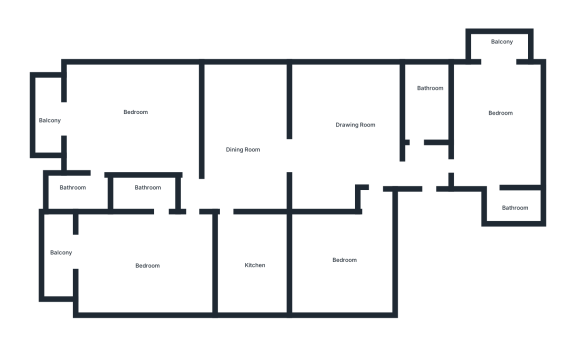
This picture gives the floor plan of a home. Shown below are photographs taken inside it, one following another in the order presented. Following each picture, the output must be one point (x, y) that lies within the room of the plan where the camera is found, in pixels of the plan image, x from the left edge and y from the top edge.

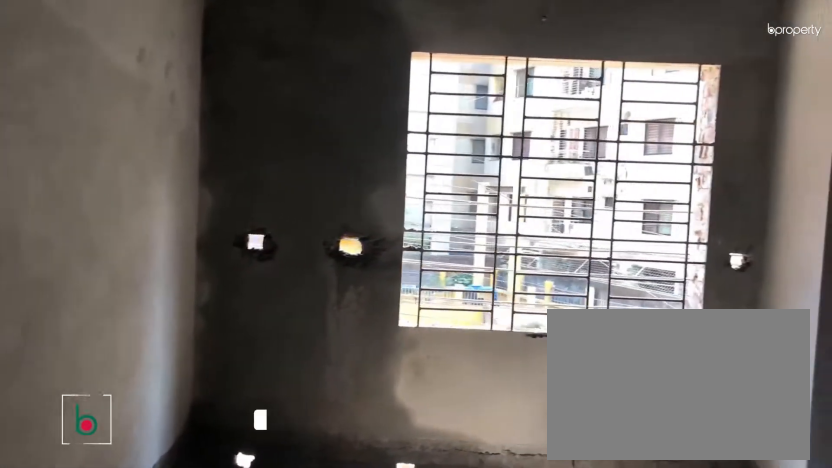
(251, 145)
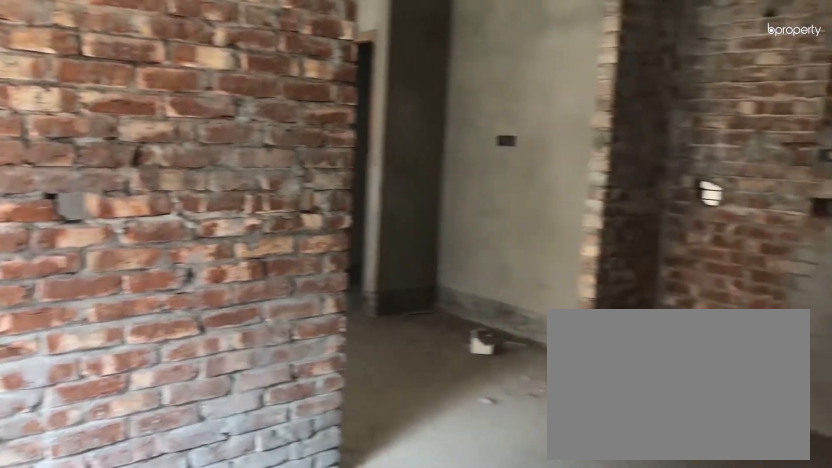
(251, 145)
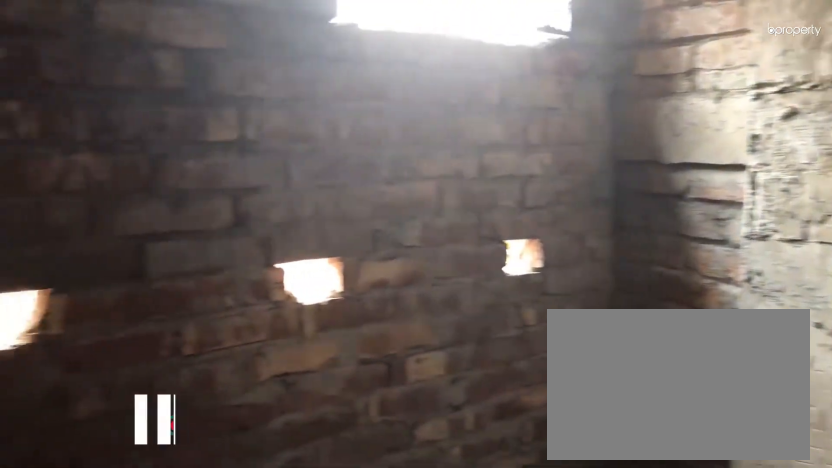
(507, 205)
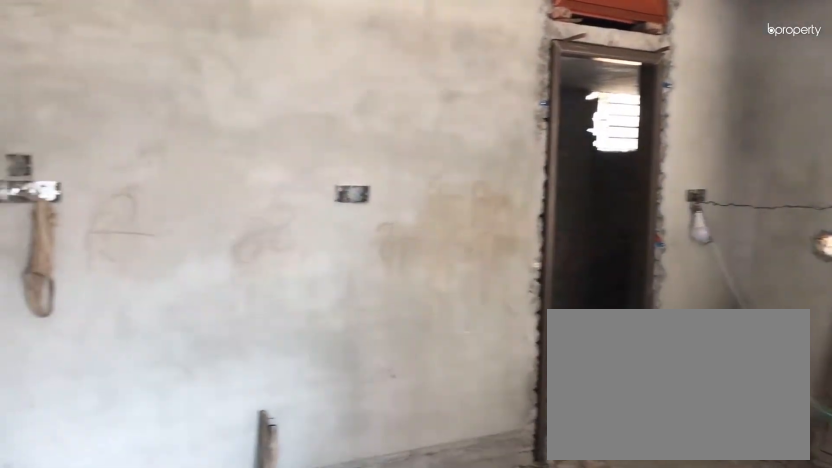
(128, 124)
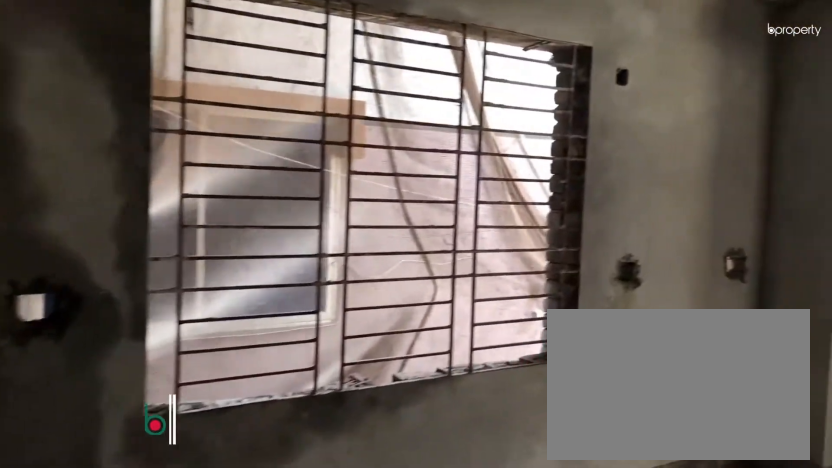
(132, 268)
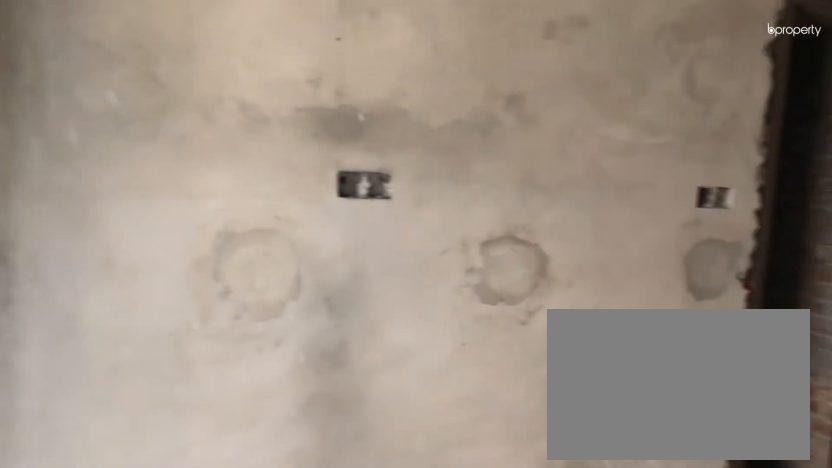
(132, 268)
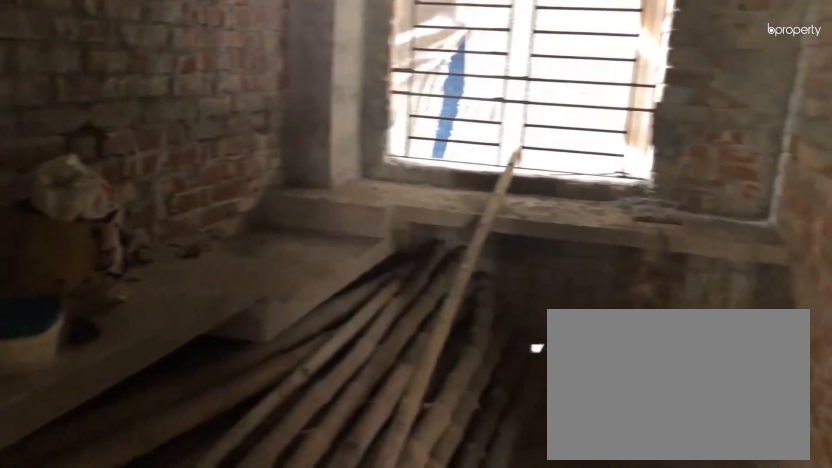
(252, 261)
